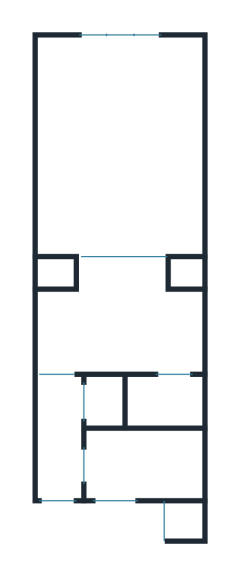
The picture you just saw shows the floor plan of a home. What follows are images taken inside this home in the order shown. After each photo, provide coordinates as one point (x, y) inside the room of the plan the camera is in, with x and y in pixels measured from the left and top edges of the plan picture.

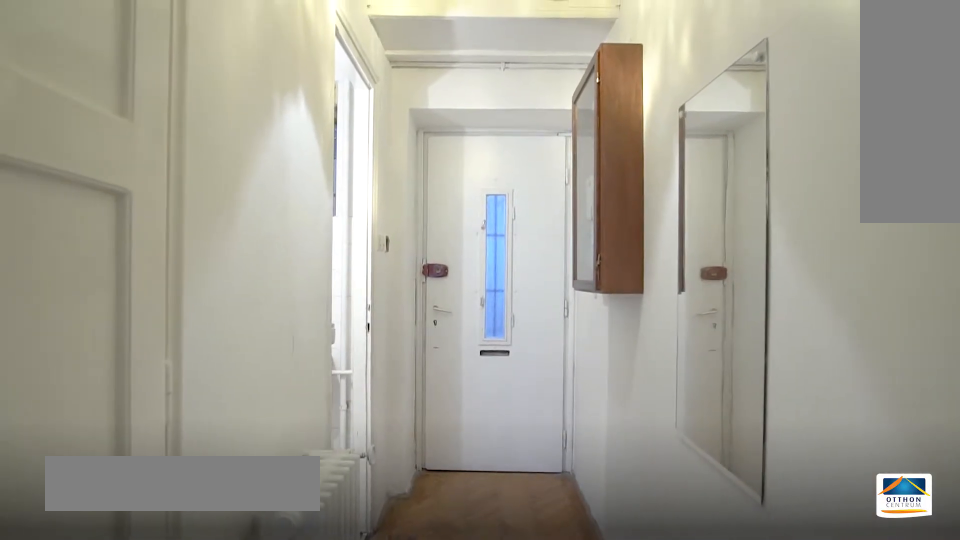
(58, 443)
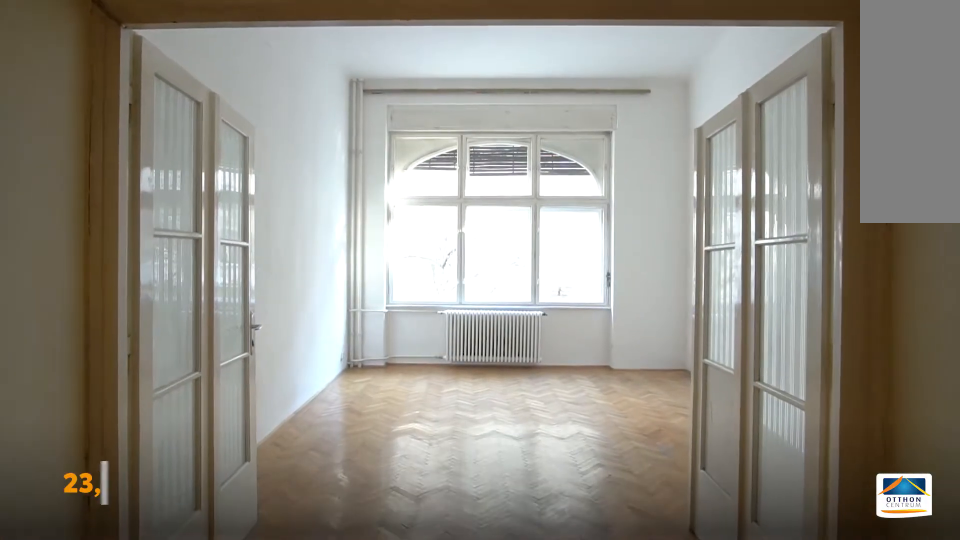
(124, 149)
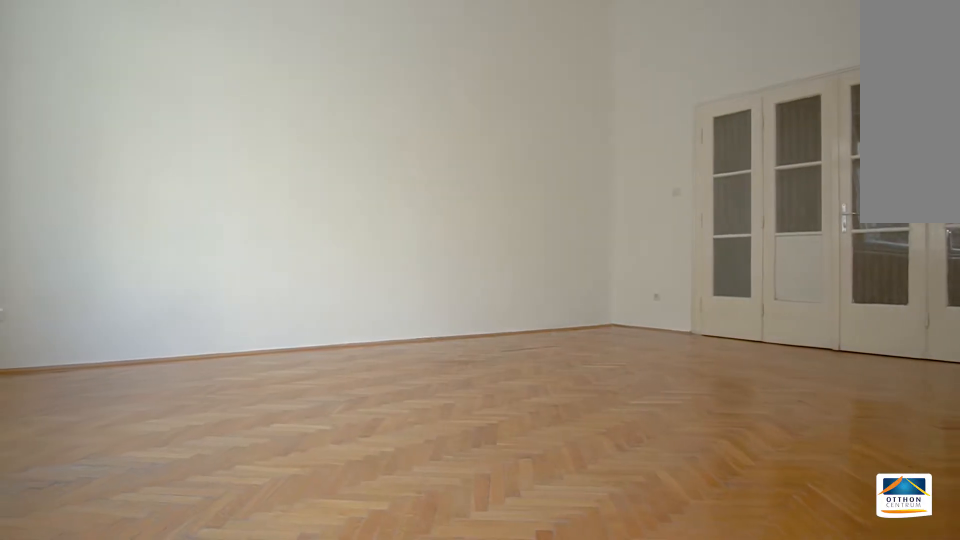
(123, 149)
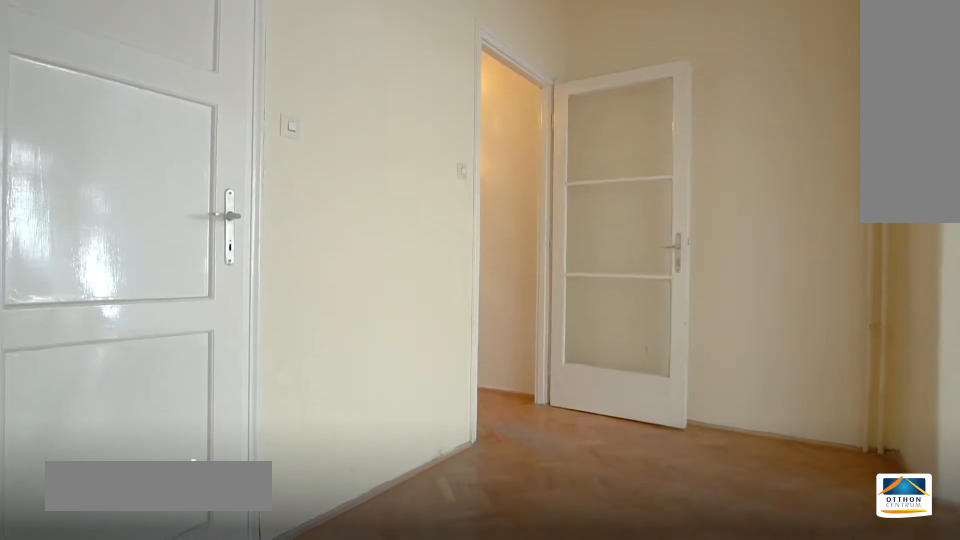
(123, 325)
